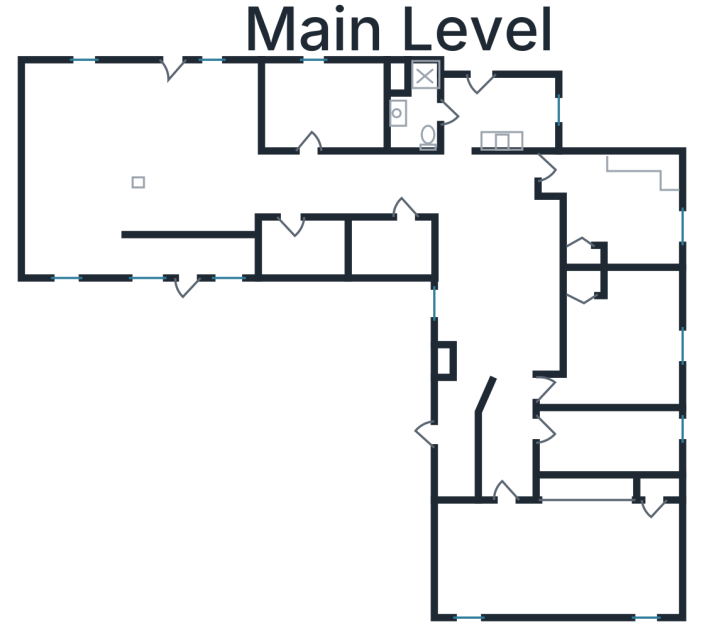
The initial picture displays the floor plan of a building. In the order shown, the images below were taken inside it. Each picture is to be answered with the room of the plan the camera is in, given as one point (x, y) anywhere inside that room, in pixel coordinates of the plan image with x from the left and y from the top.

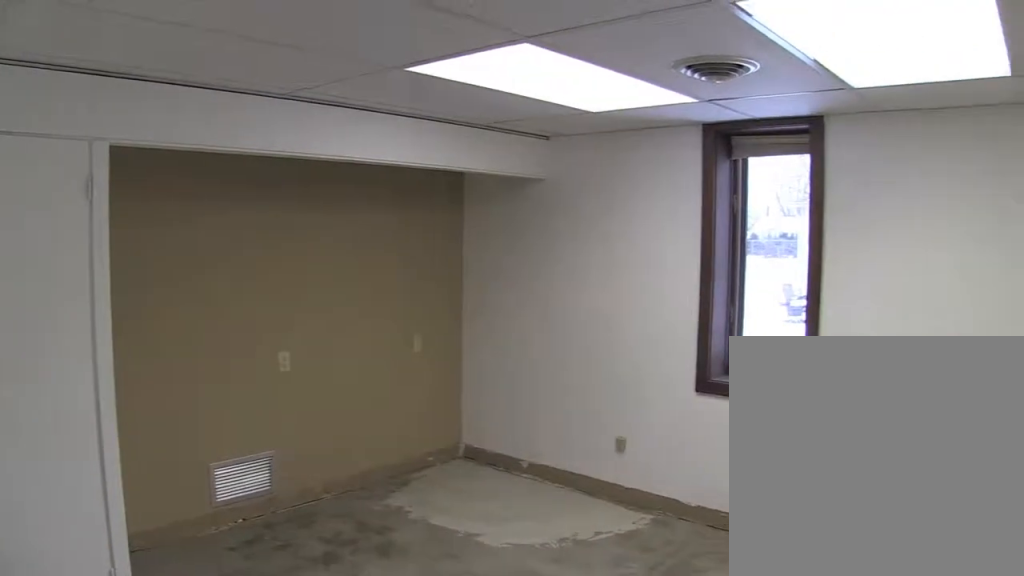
(618, 344)
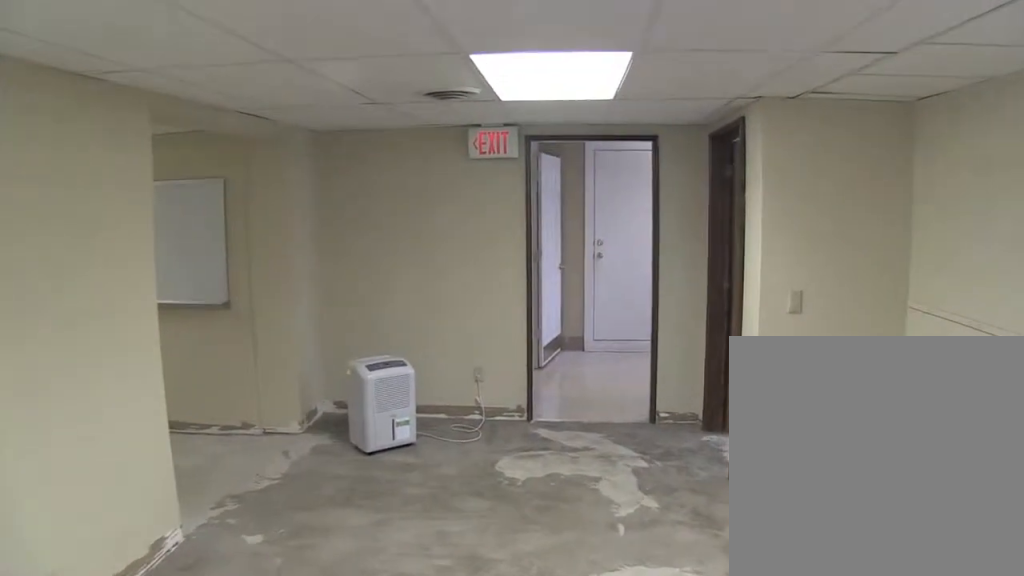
(497, 266)
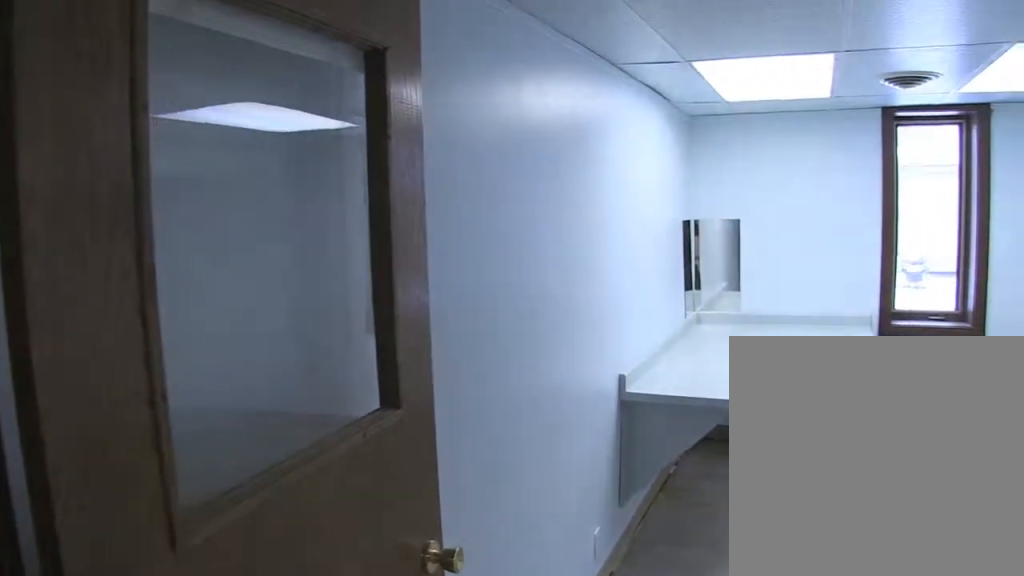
(615, 202)
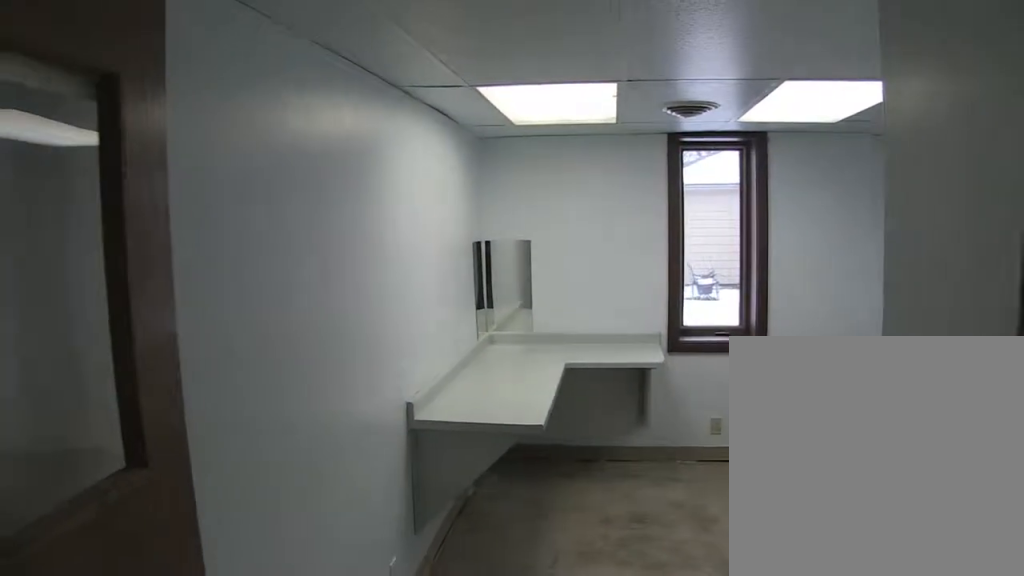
(615, 202)
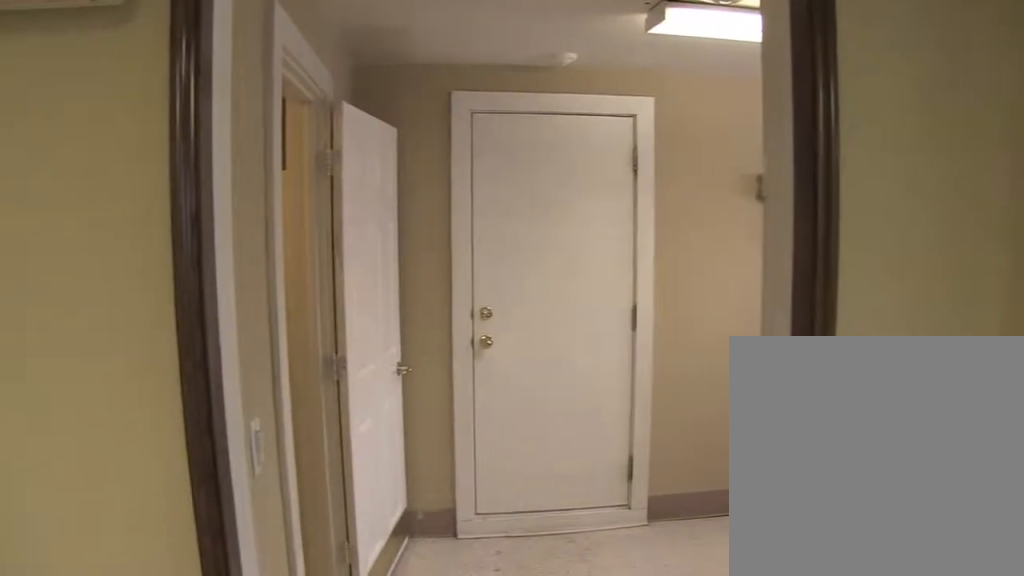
(499, 112)
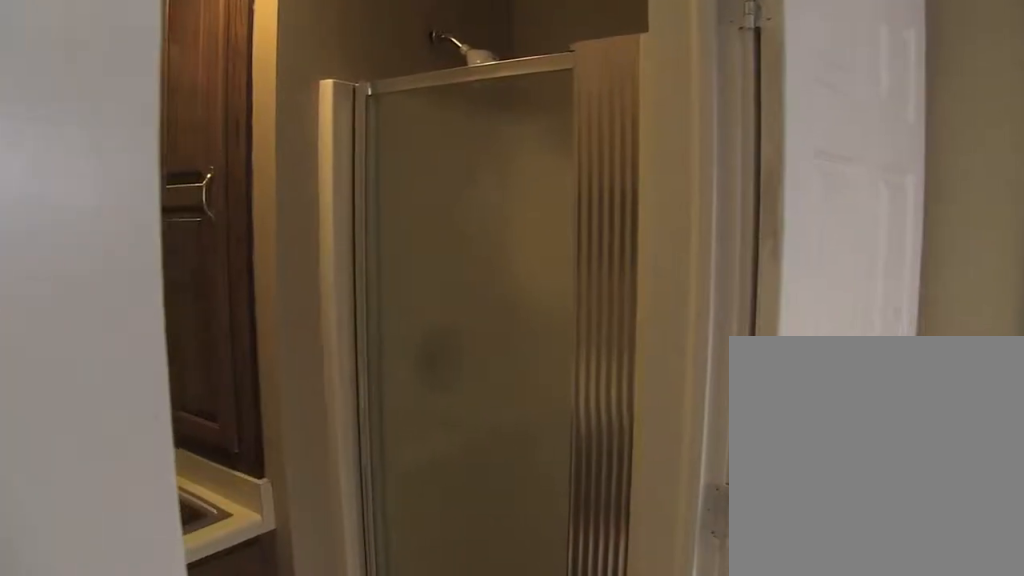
(414, 110)
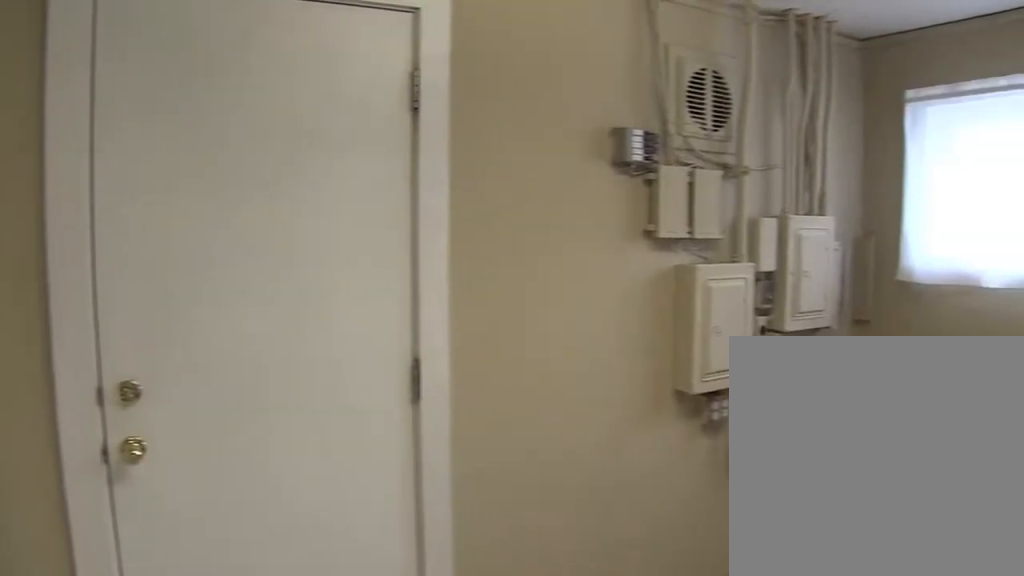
(498, 112)
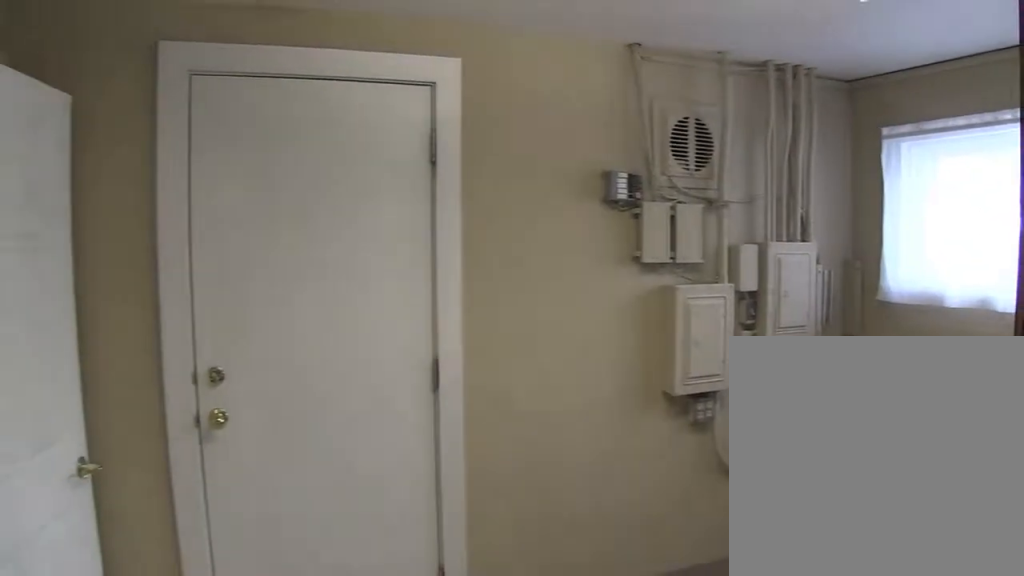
(498, 112)
